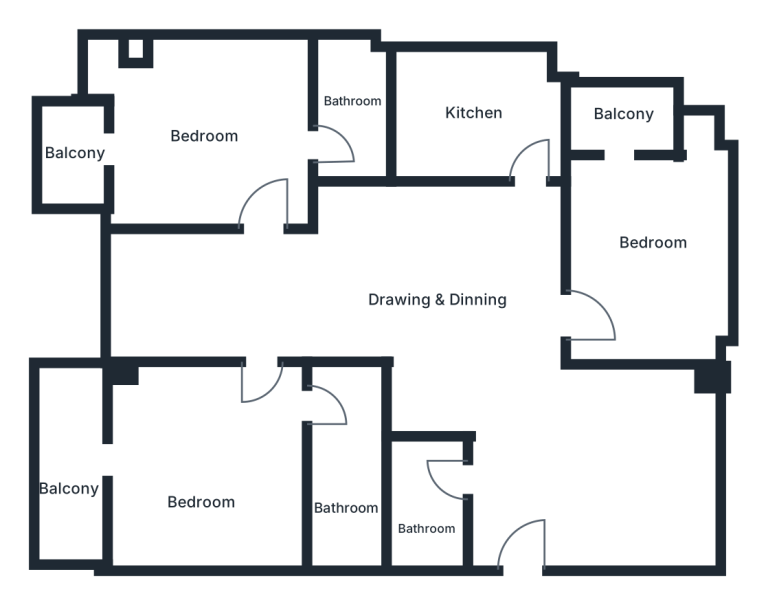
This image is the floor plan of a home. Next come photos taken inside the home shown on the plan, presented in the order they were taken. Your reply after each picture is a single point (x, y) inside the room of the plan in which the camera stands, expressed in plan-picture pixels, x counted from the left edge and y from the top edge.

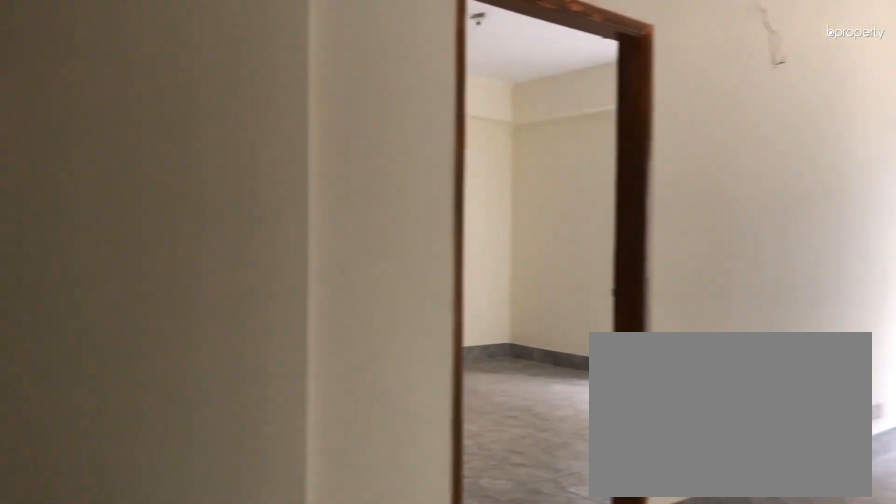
(238, 321)
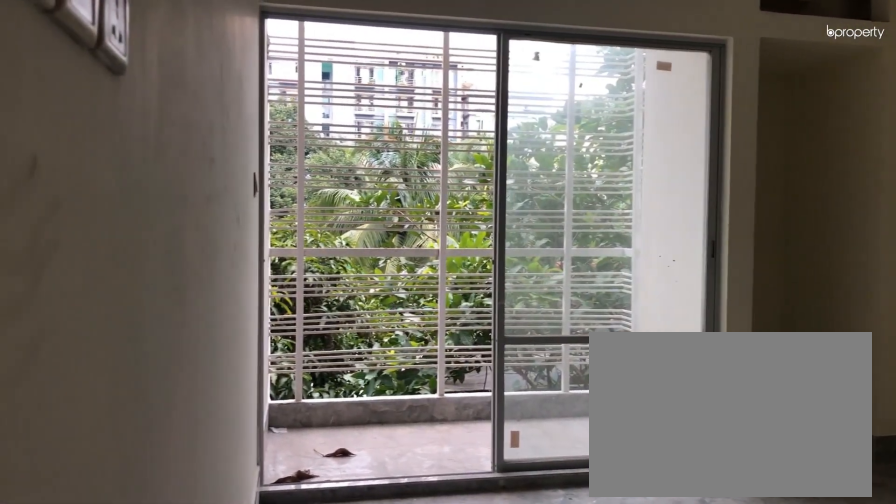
(643, 238)
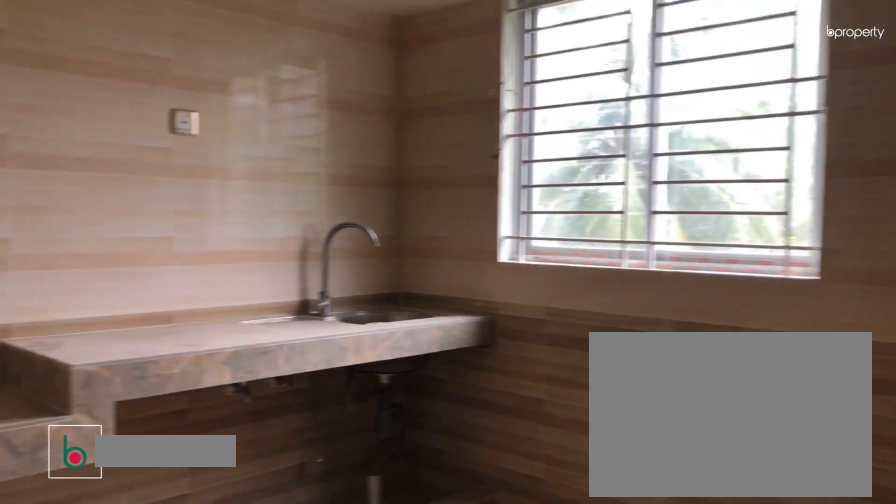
(472, 107)
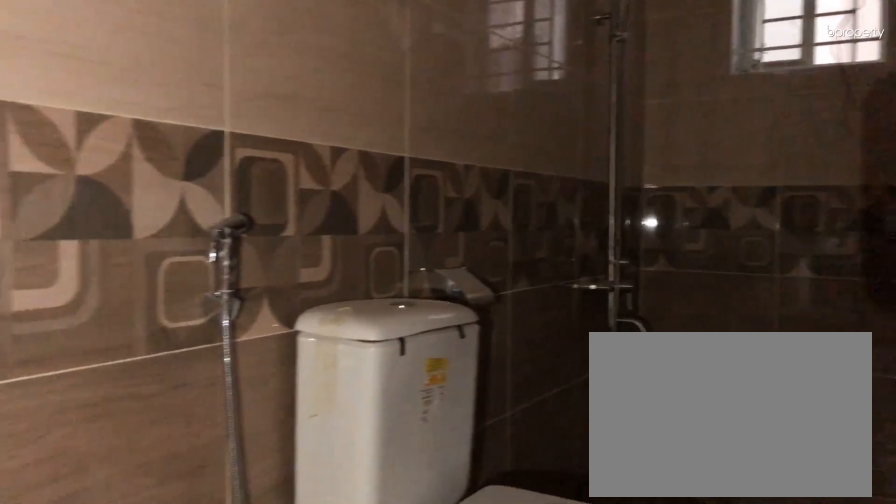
(342, 477)
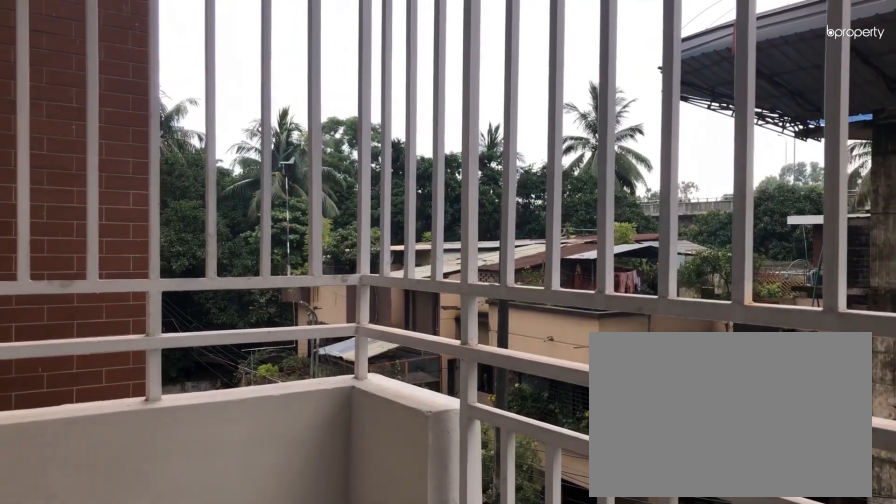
(64, 456)
